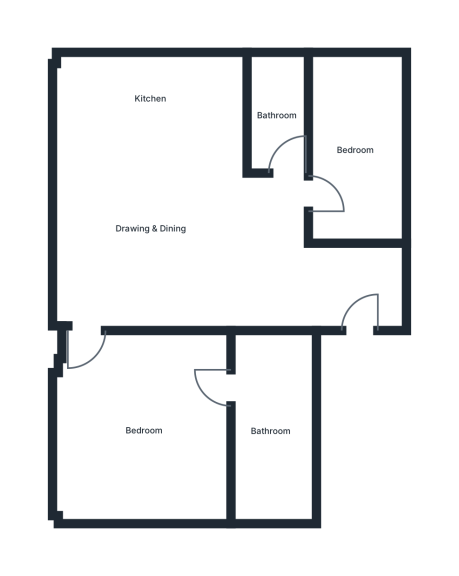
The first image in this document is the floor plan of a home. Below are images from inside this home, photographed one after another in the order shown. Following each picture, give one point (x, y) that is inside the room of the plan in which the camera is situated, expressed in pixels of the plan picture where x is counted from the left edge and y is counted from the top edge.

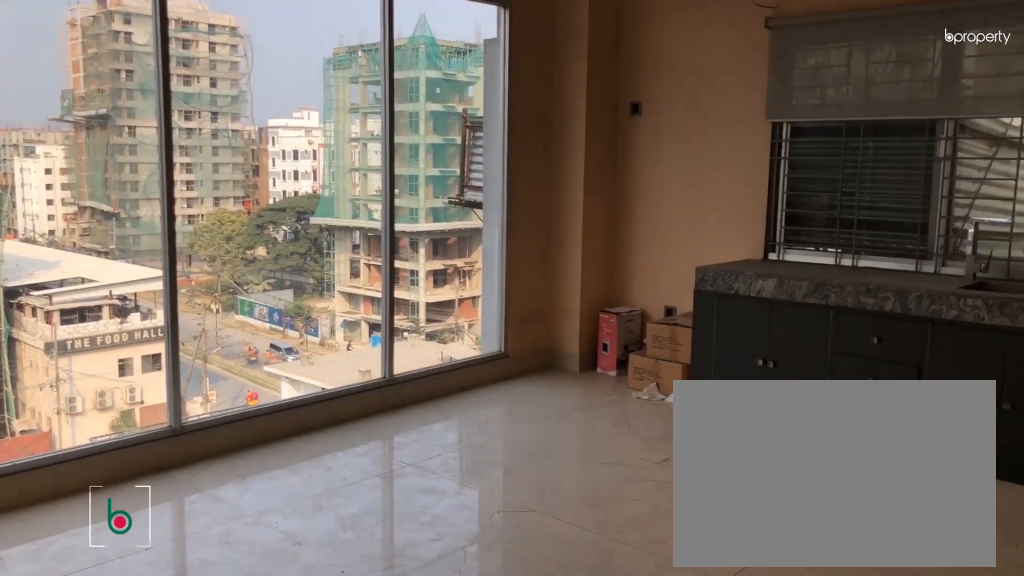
(150, 231)
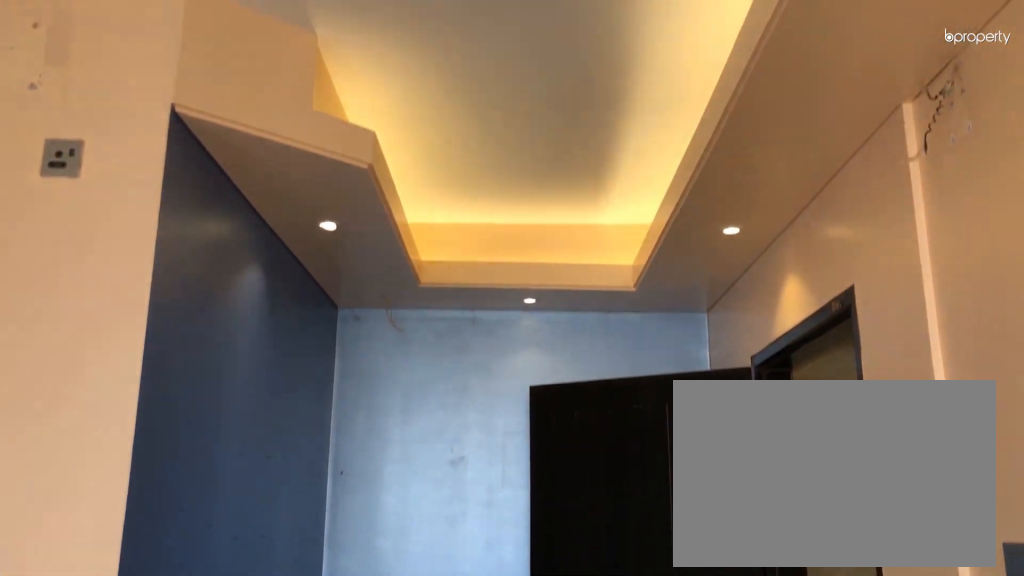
(150, 231)
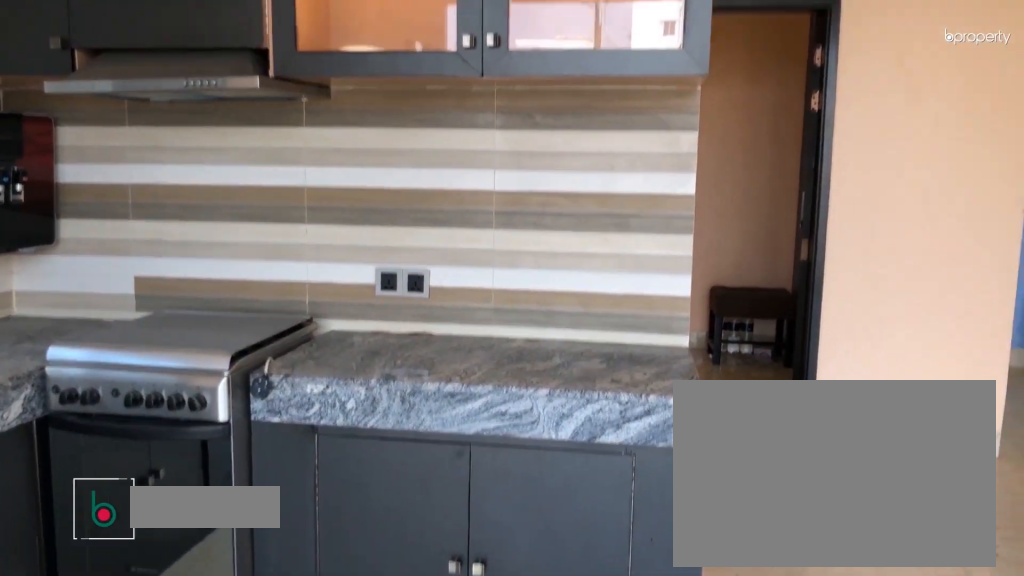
(151, 96)
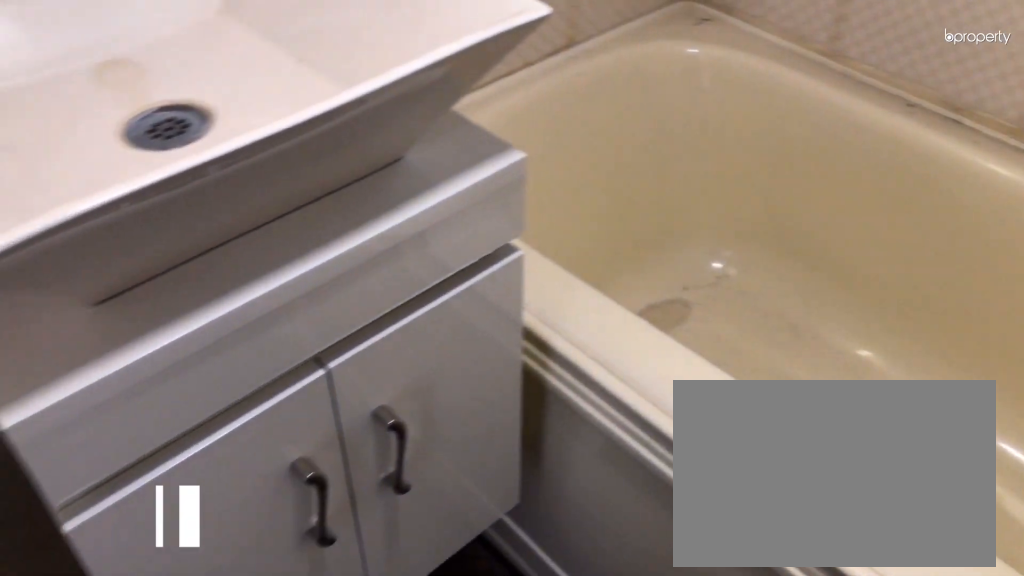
(278, 115)
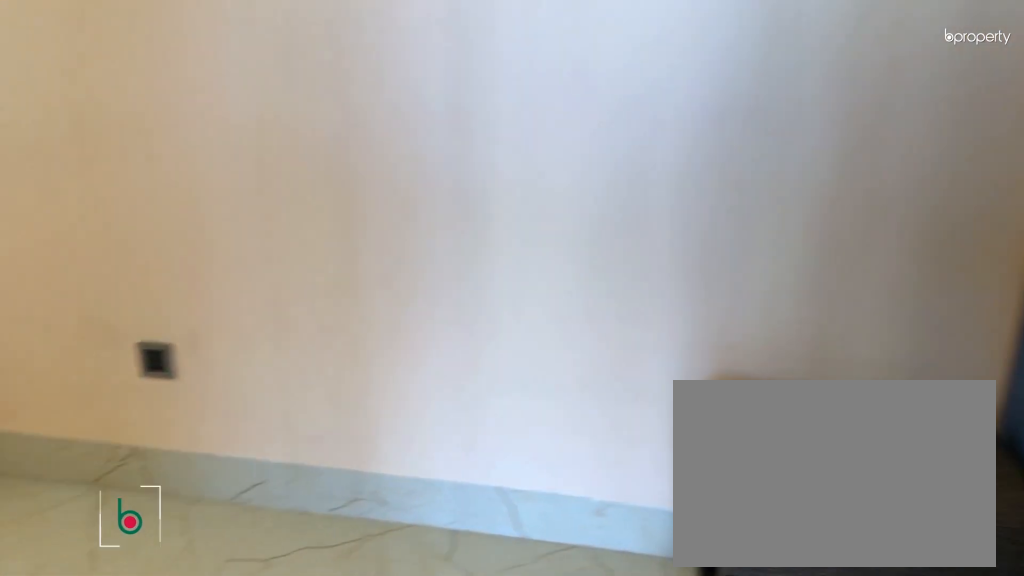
(358, 152)
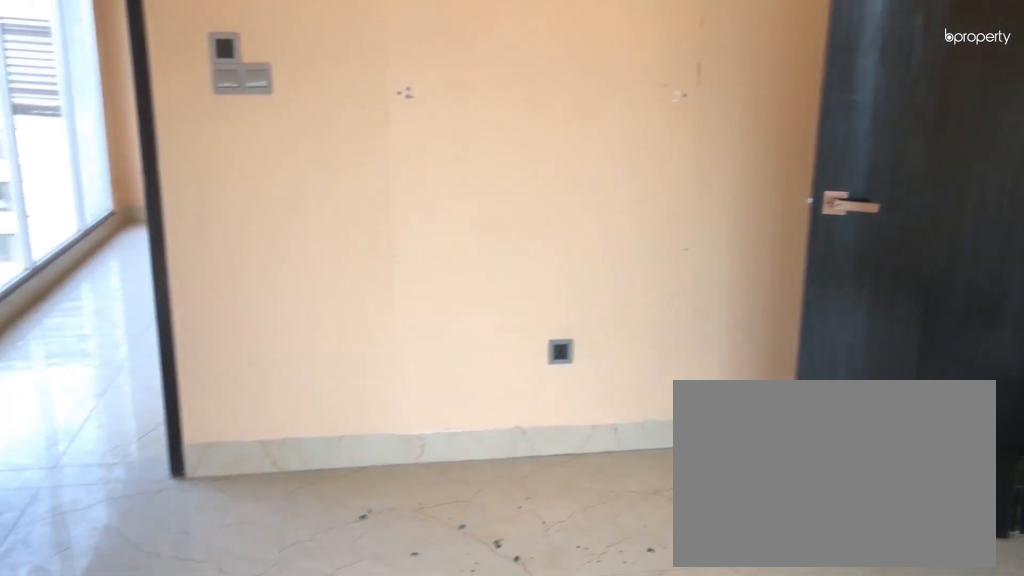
(147, 429)
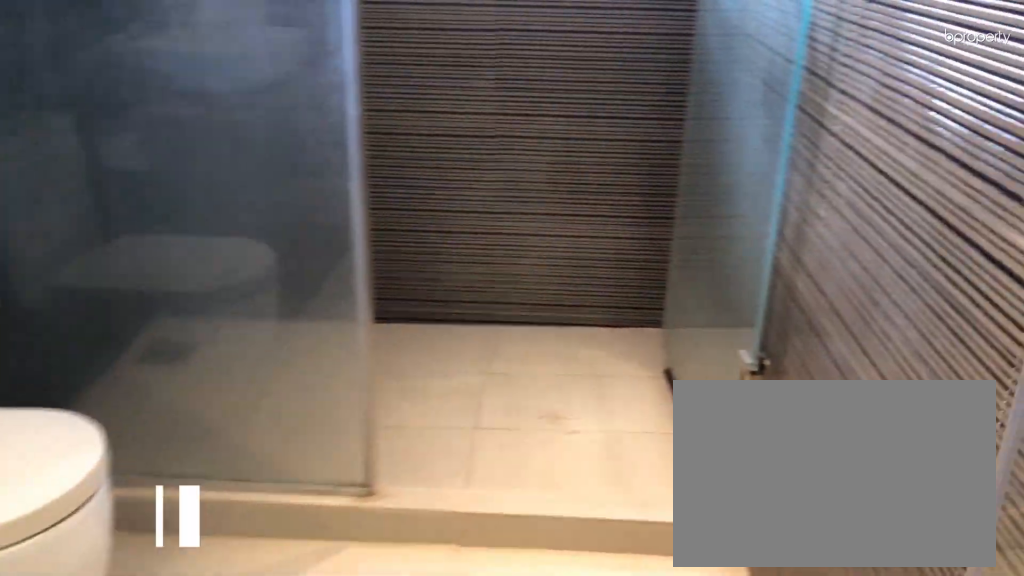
(273, 429)
